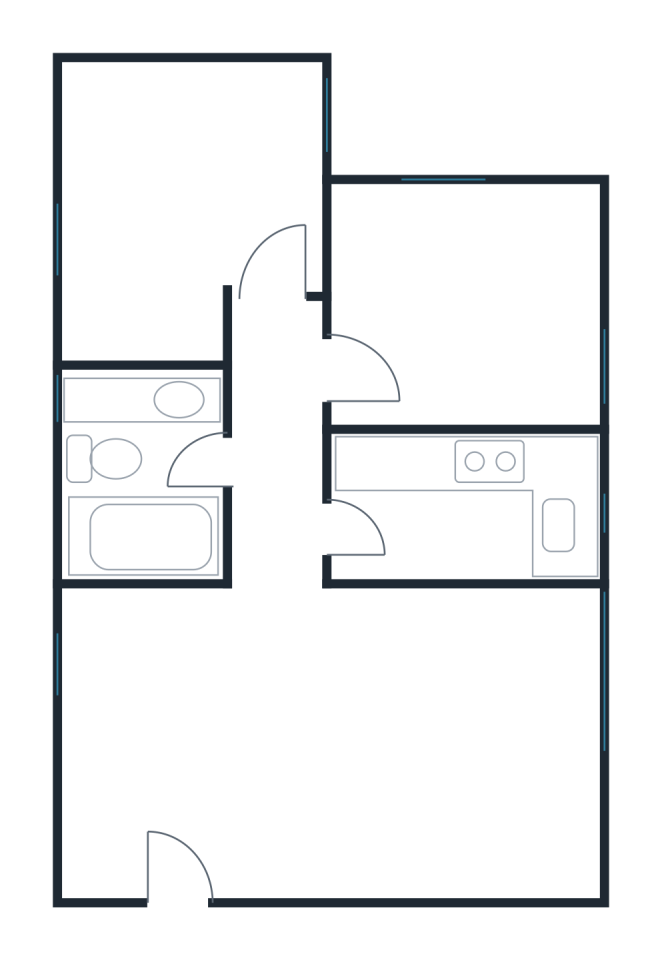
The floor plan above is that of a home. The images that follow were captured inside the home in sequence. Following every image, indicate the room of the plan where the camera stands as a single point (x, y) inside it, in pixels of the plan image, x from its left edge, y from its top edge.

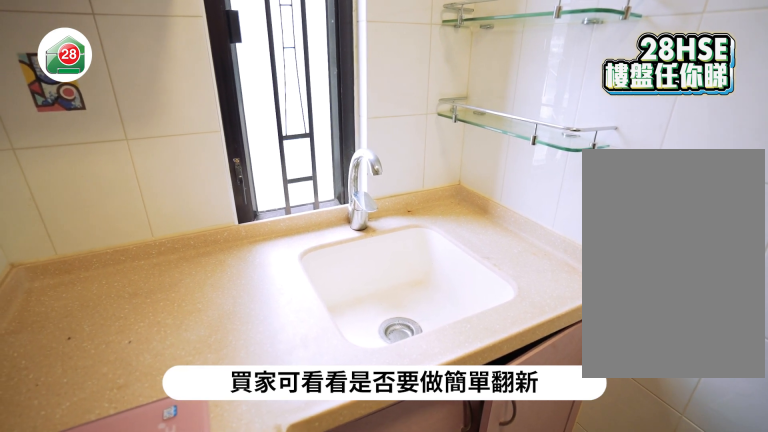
(416, 506)
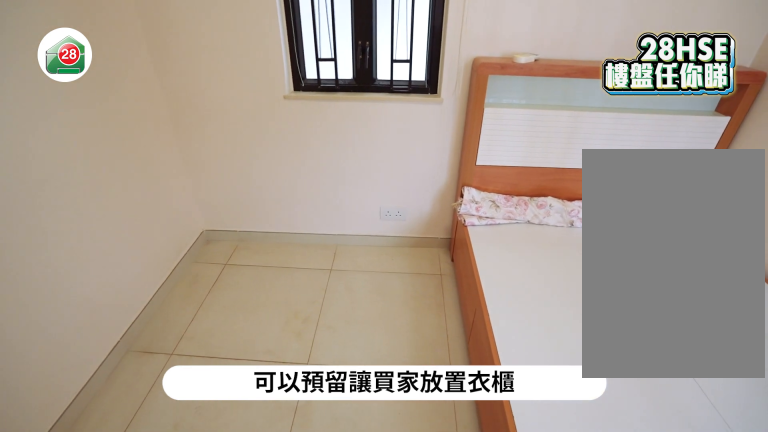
(166, 186)
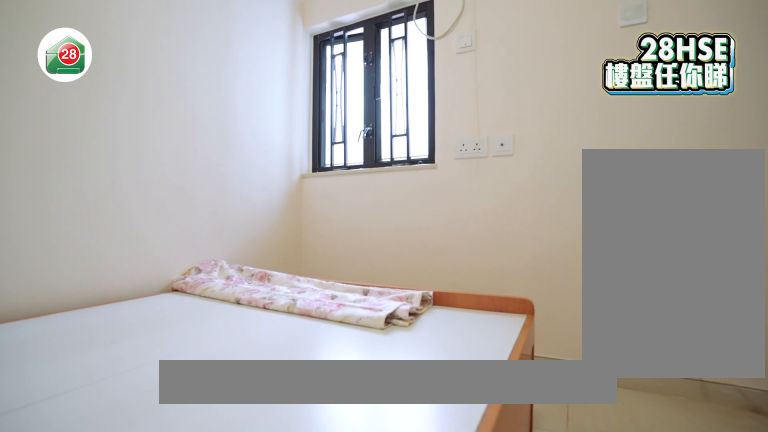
(166, 186)
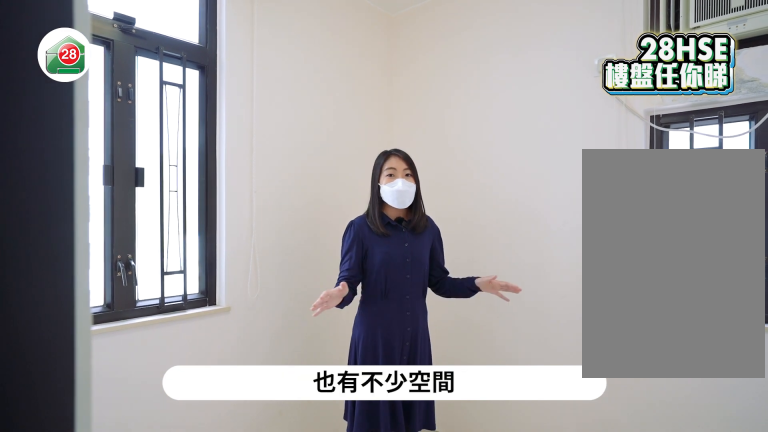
(470, 286)
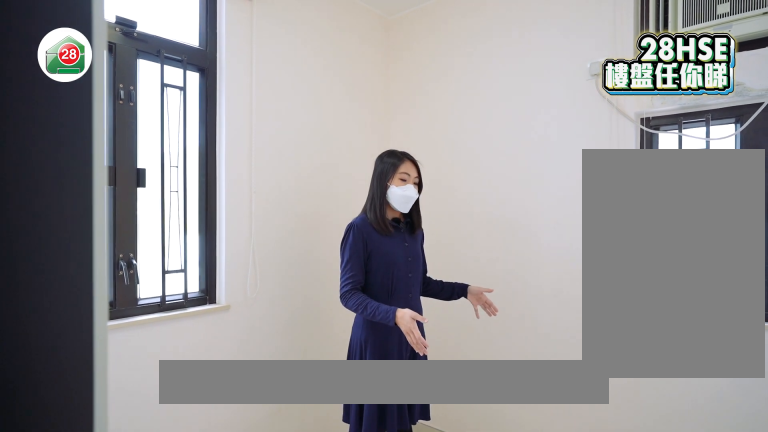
(470, 286)
